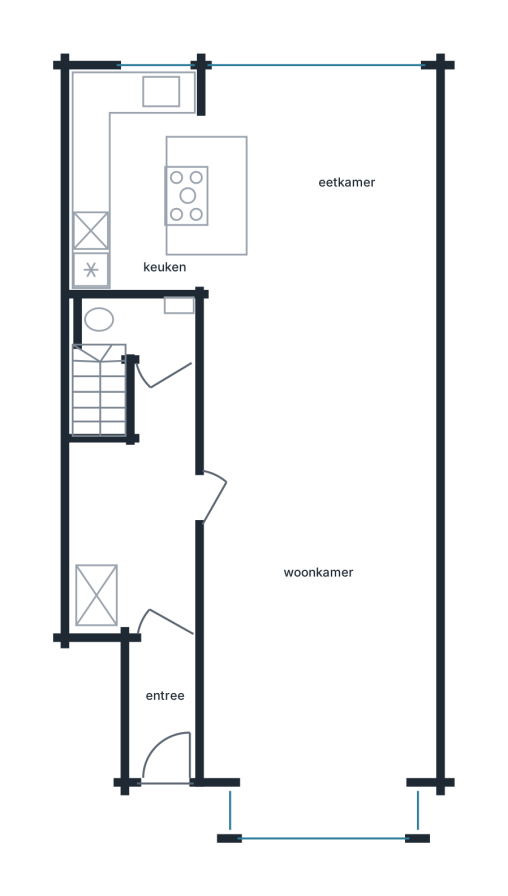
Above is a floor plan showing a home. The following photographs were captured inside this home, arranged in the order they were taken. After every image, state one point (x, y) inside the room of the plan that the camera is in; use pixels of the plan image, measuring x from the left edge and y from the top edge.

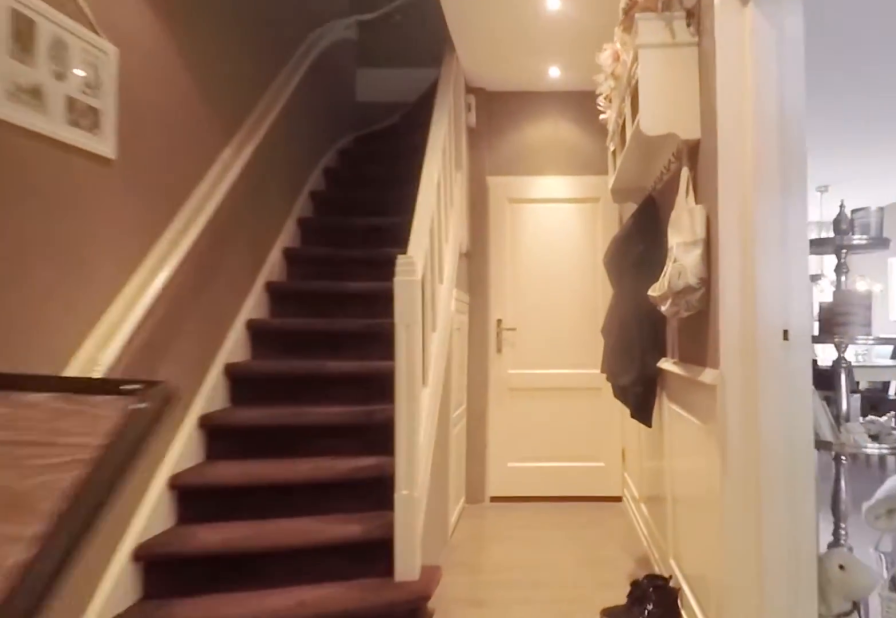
(145, 559)
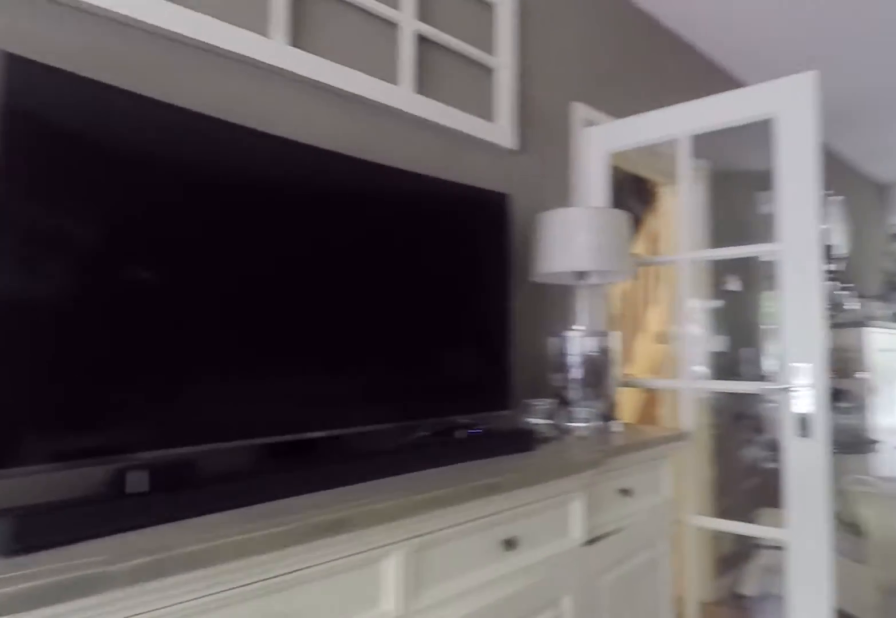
(317, 431)
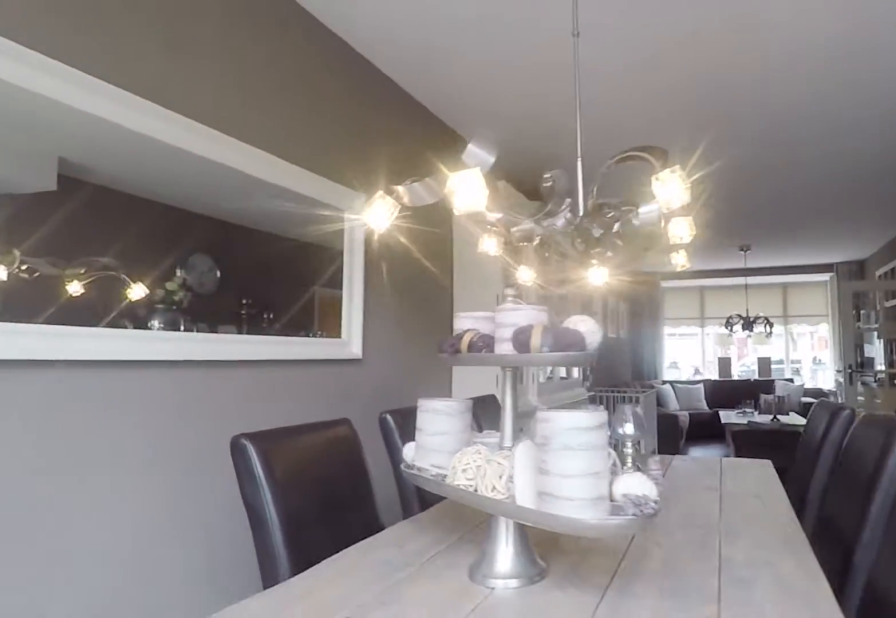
(220, 152)
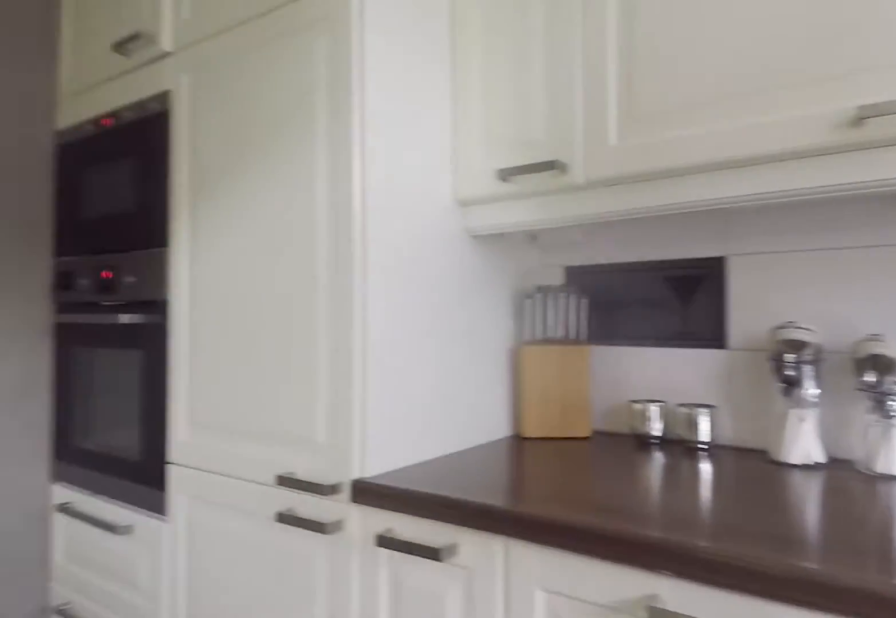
(220, 152)
